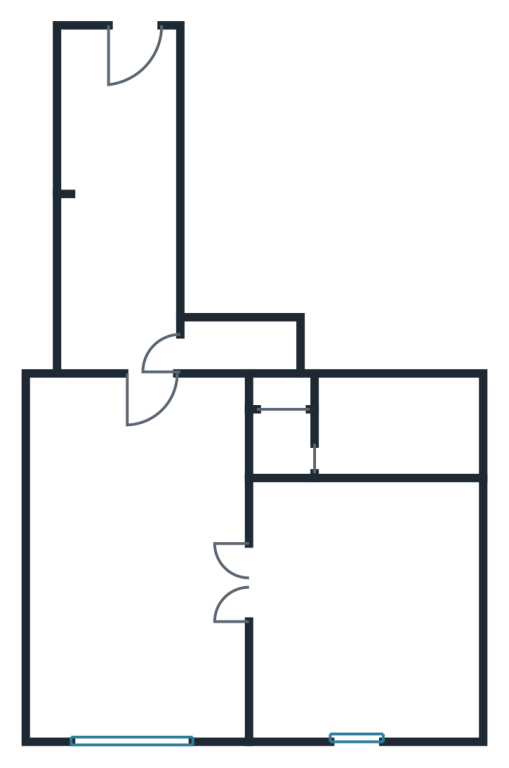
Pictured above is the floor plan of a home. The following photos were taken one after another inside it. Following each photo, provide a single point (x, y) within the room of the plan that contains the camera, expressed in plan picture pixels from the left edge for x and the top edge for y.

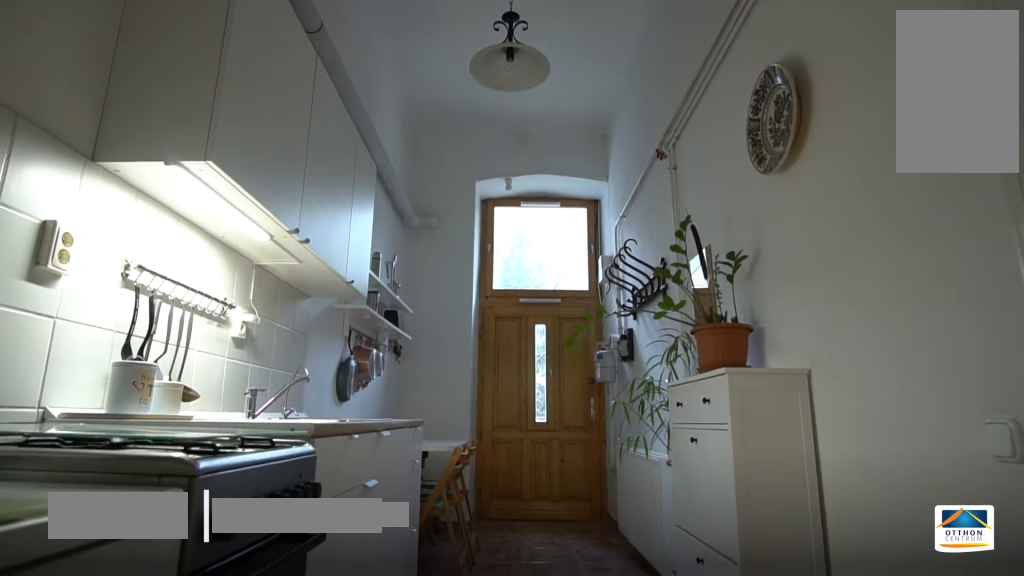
(126, 213)
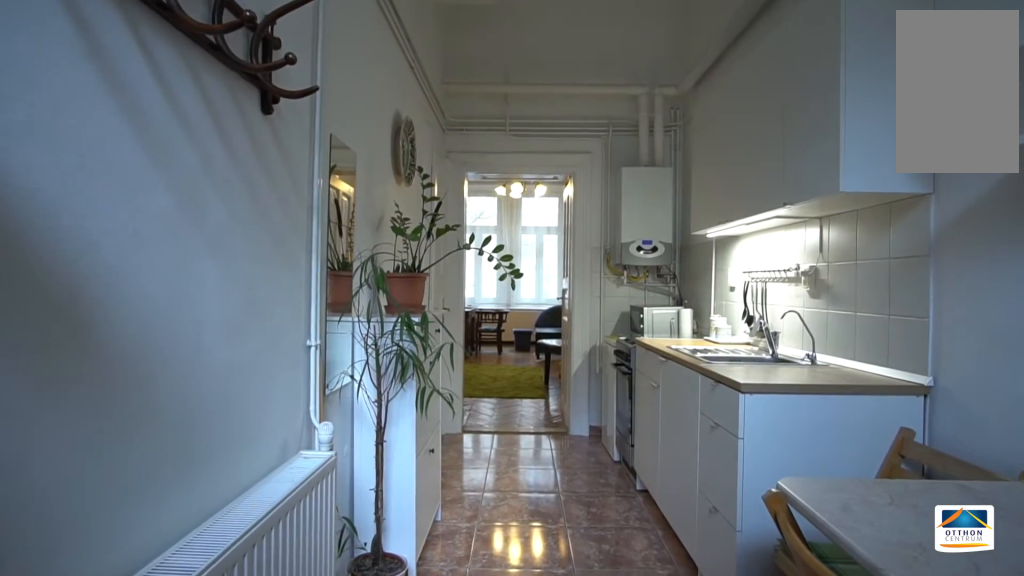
(126, 213)
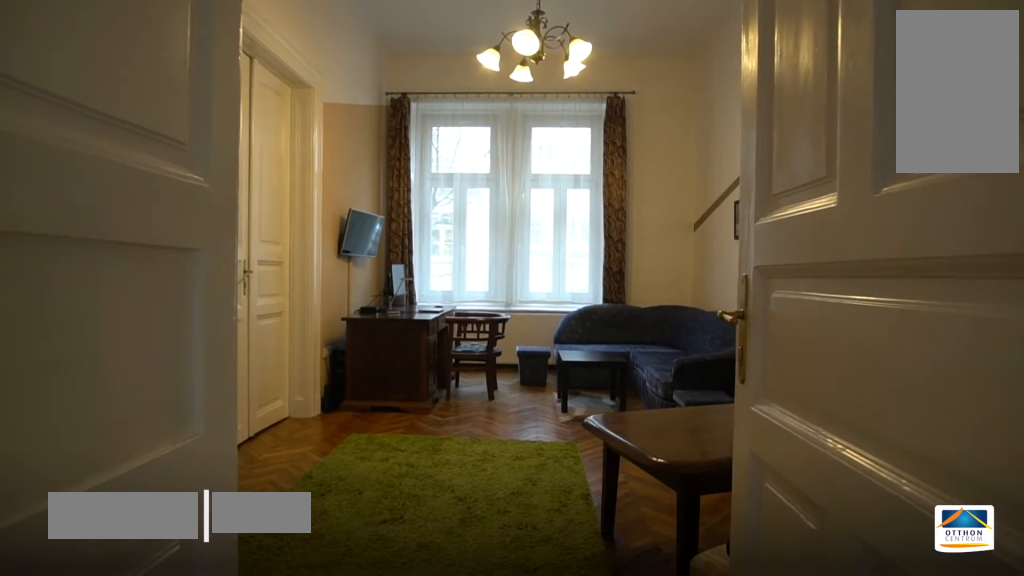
(144, 561)
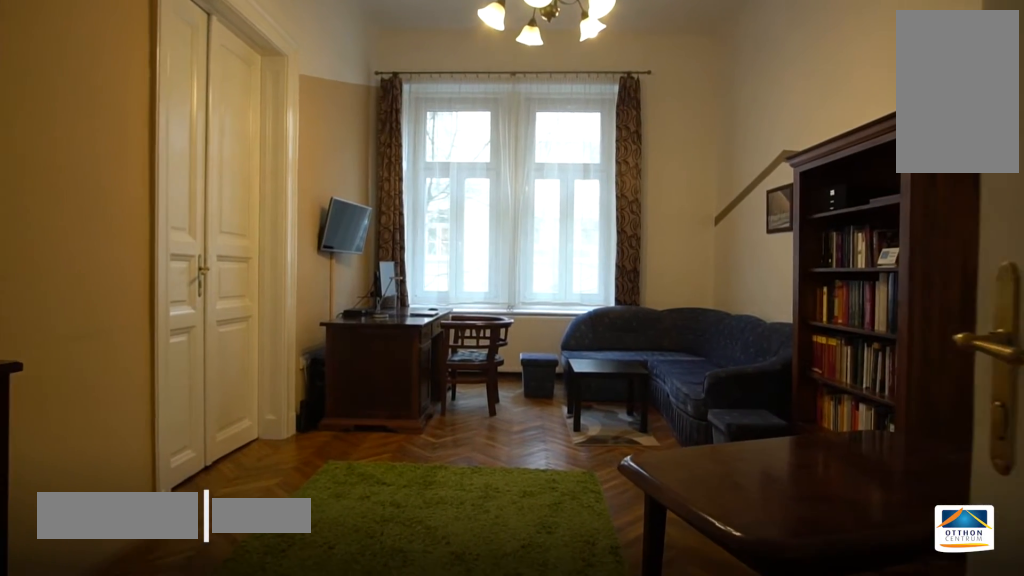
(145, 561)
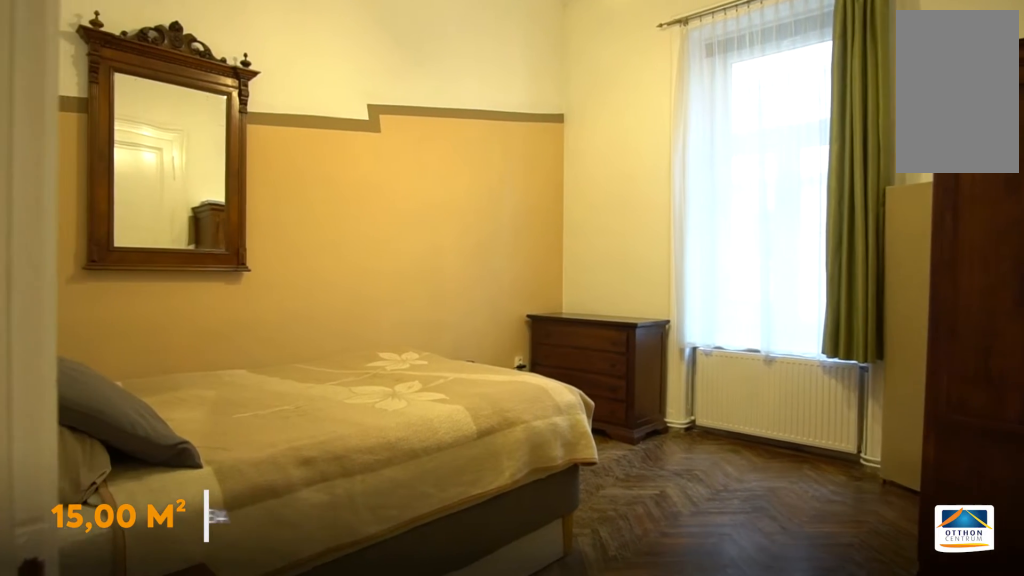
(377, 598)
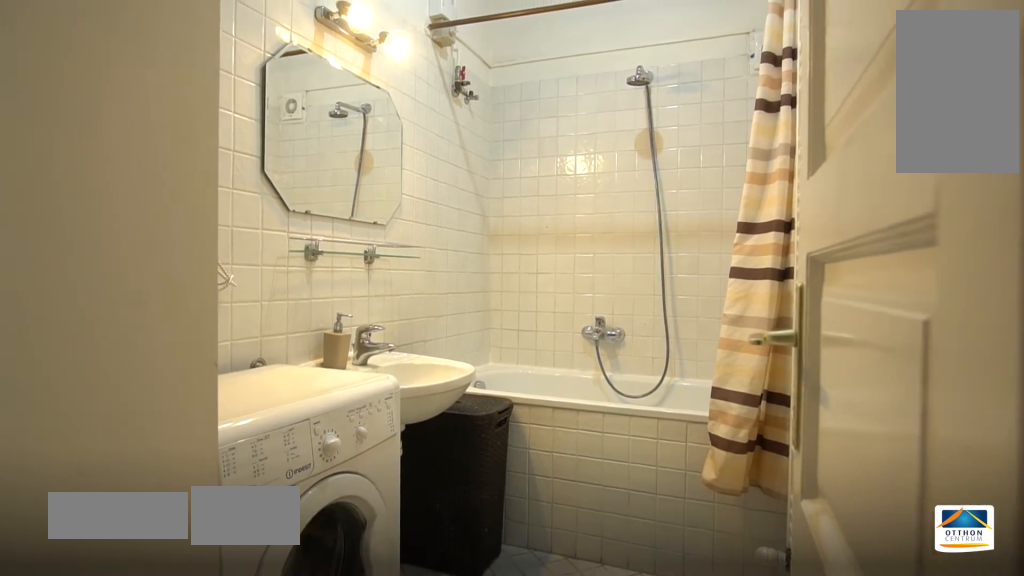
(410, 425)
